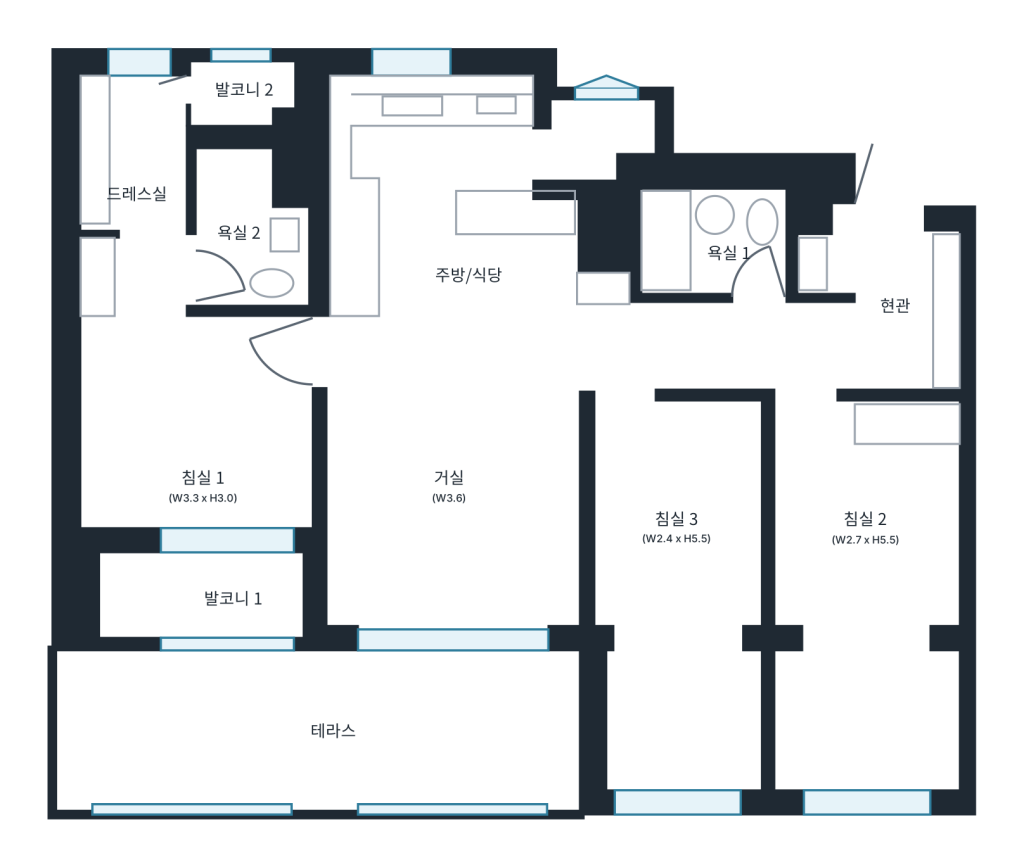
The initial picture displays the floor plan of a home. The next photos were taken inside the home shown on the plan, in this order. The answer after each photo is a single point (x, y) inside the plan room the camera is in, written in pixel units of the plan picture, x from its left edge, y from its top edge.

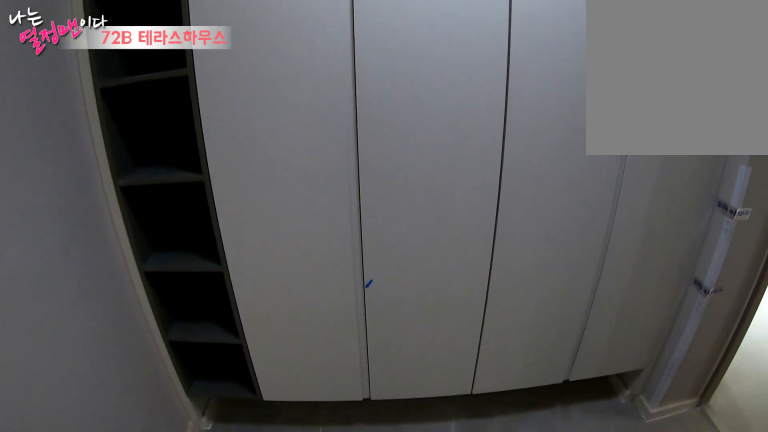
(901, 304)
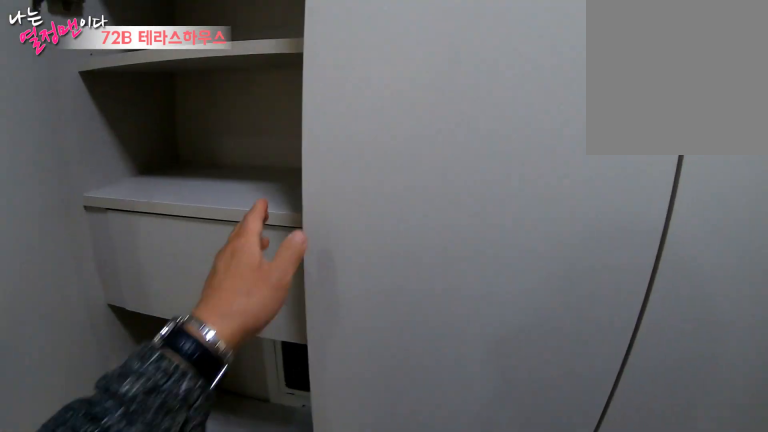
(901, 305)
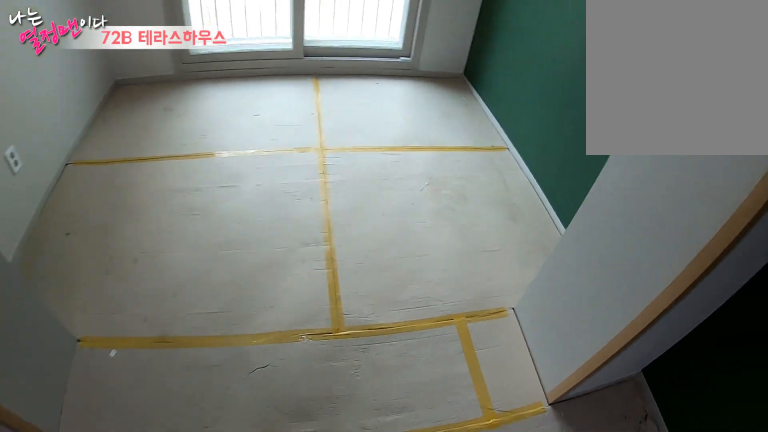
(868, 545)
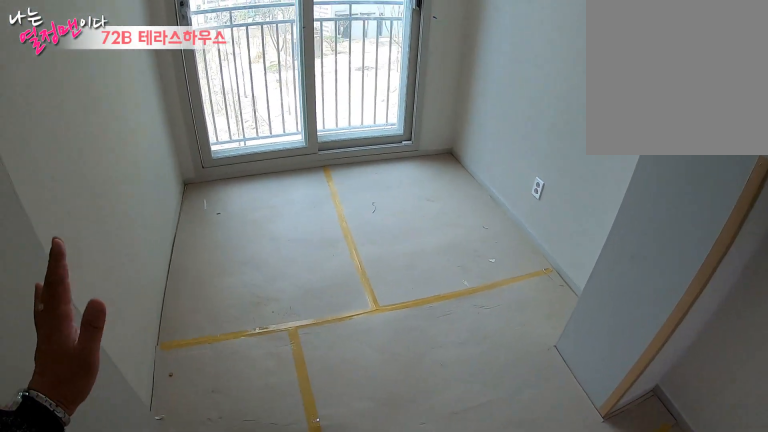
(680, 536)
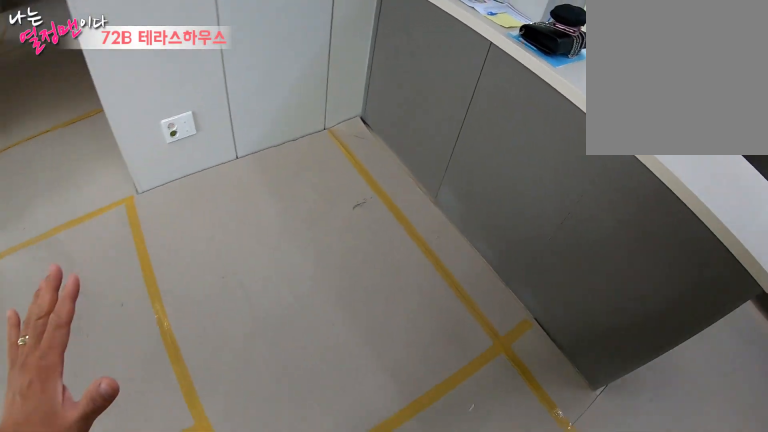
(458, 274)
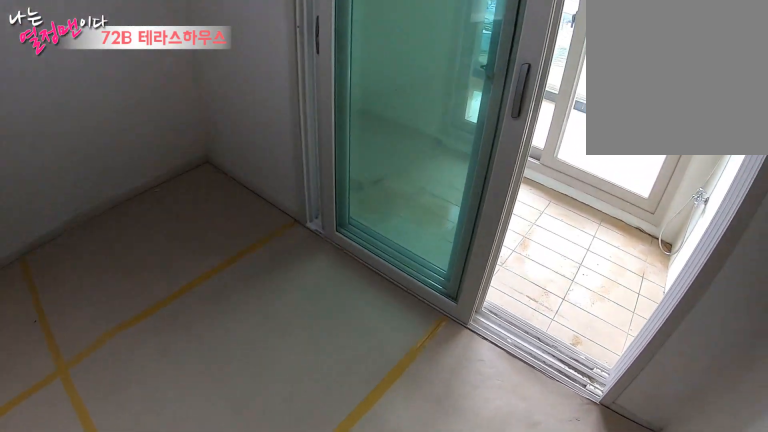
(202, 488)
